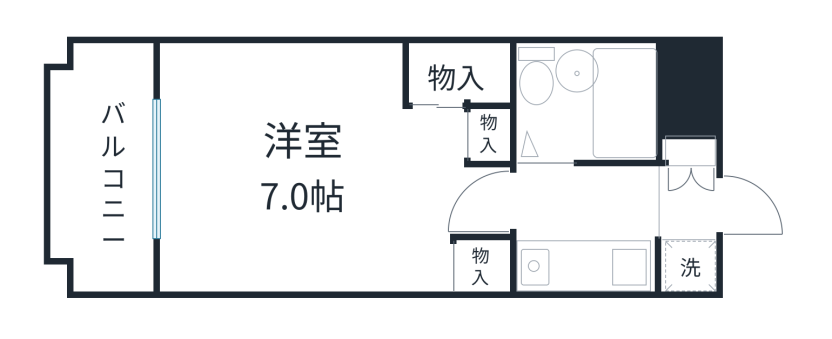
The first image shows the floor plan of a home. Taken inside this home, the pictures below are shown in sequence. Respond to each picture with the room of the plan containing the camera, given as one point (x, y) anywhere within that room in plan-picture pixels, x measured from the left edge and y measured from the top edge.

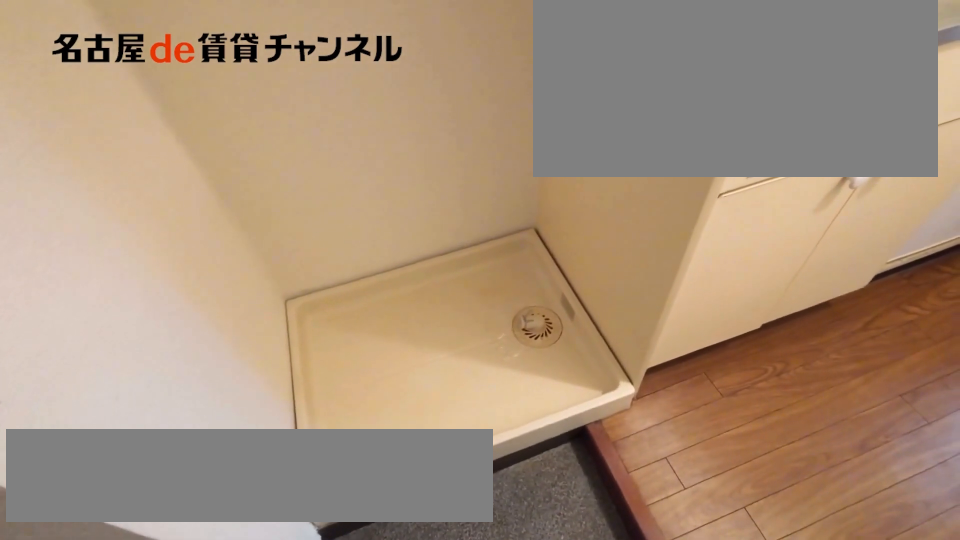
(687, 264)
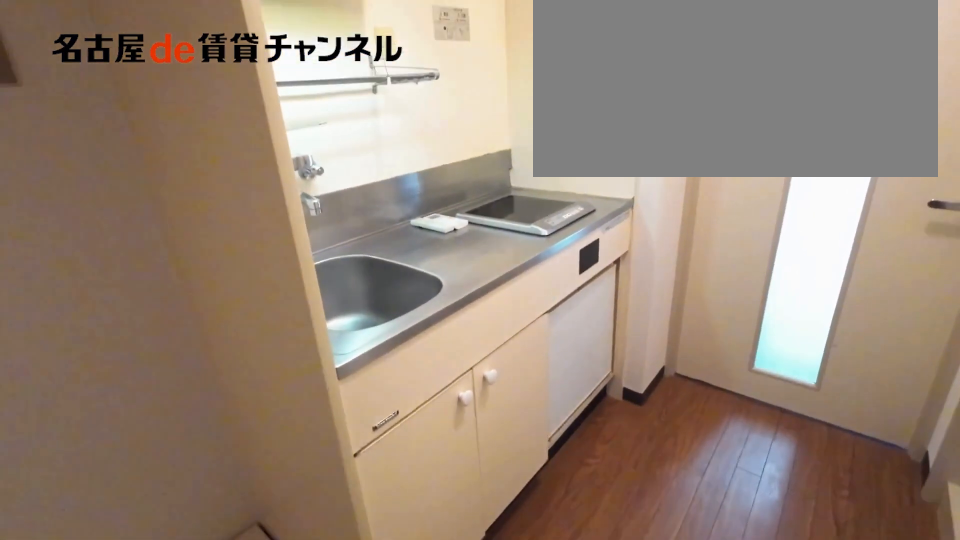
(583, 267)
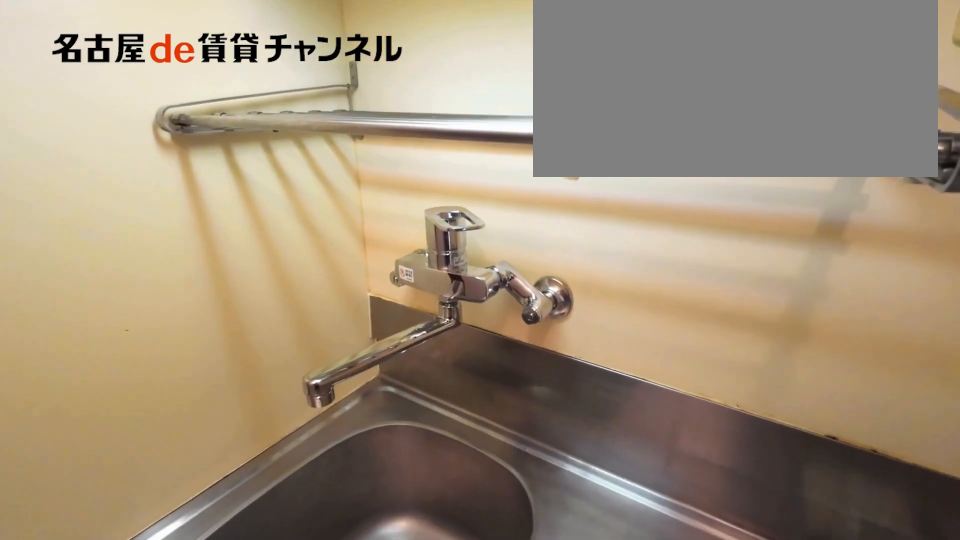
(583, 267)
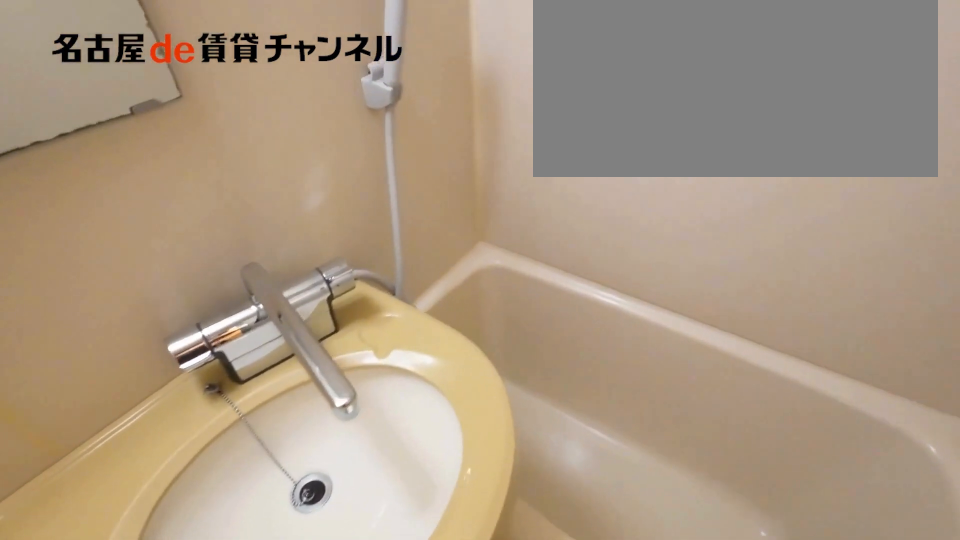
(587, 101)
